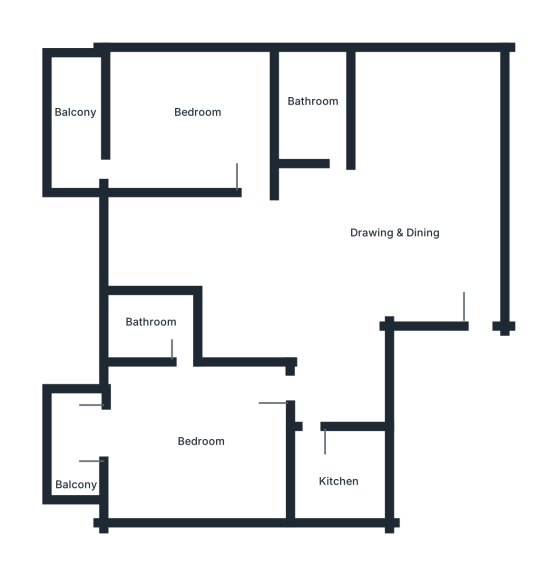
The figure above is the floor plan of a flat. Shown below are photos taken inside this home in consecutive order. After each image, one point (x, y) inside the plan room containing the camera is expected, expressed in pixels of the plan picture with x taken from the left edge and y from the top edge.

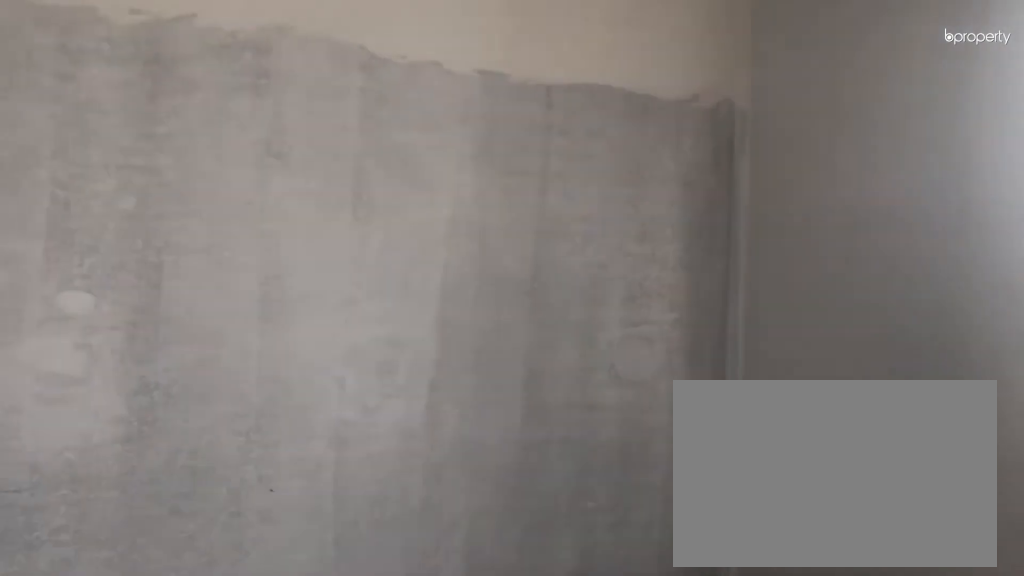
(196, 452)
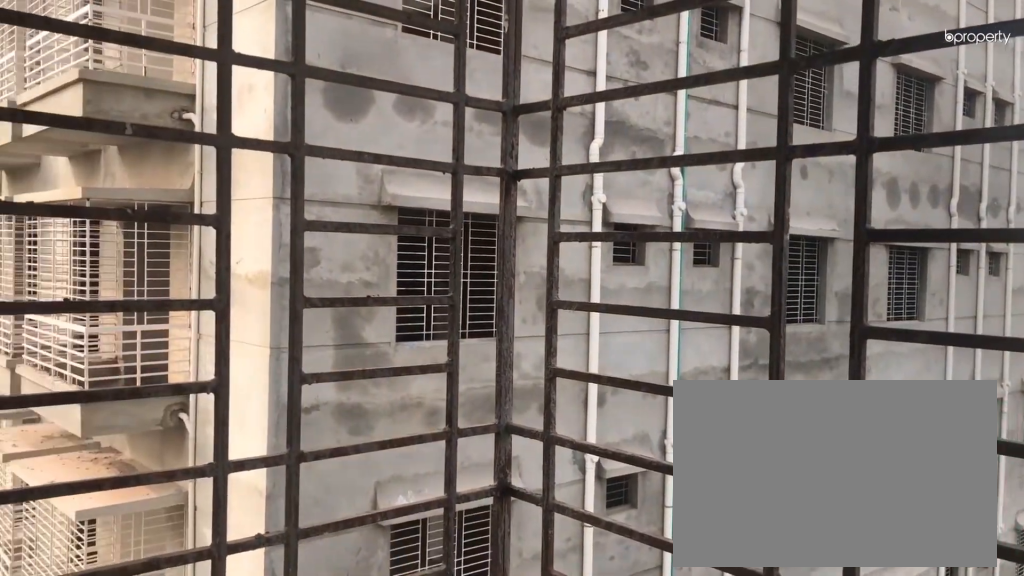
(77, 441)
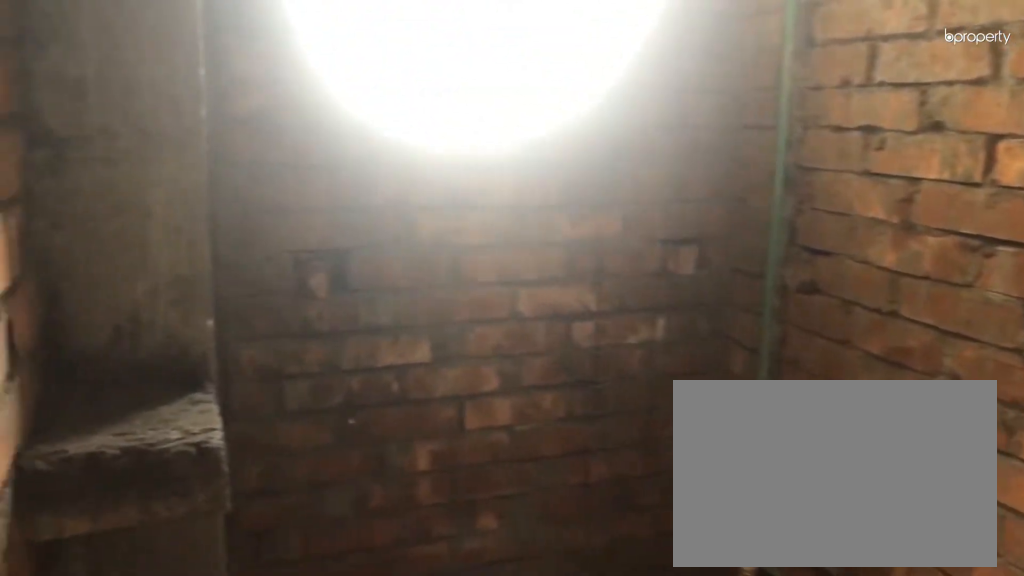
(148, 328)
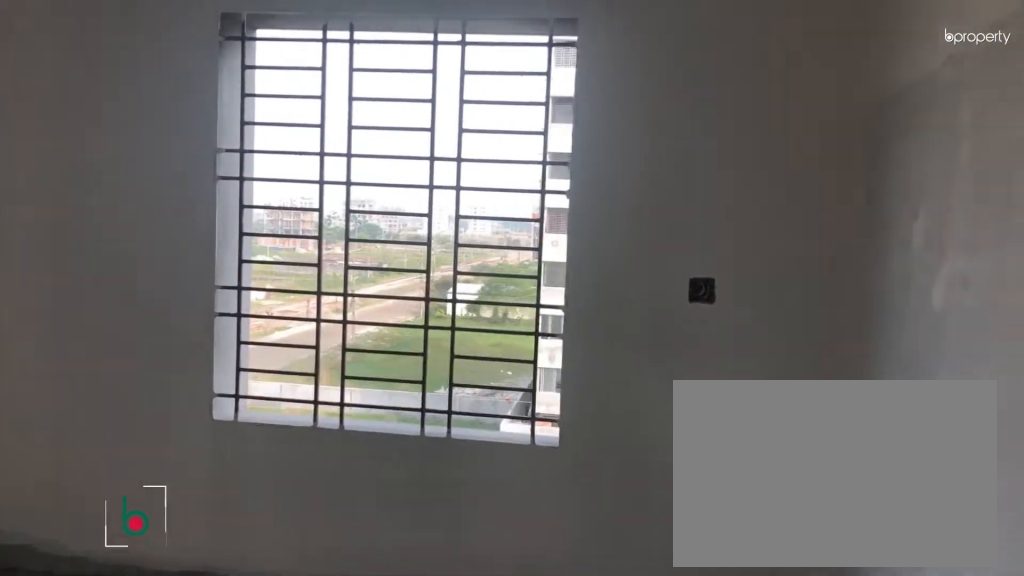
(183, 116)
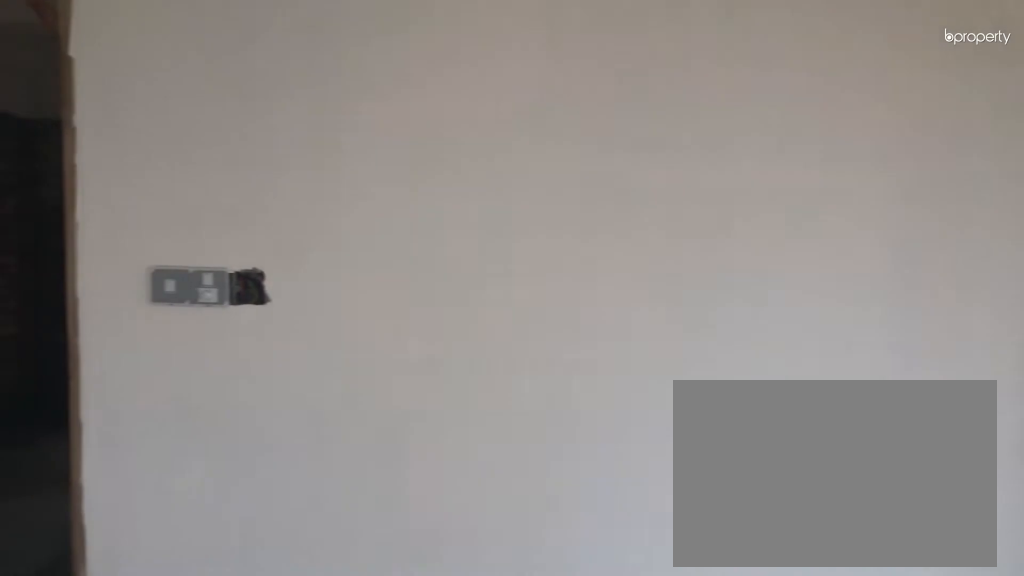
(184, 116)
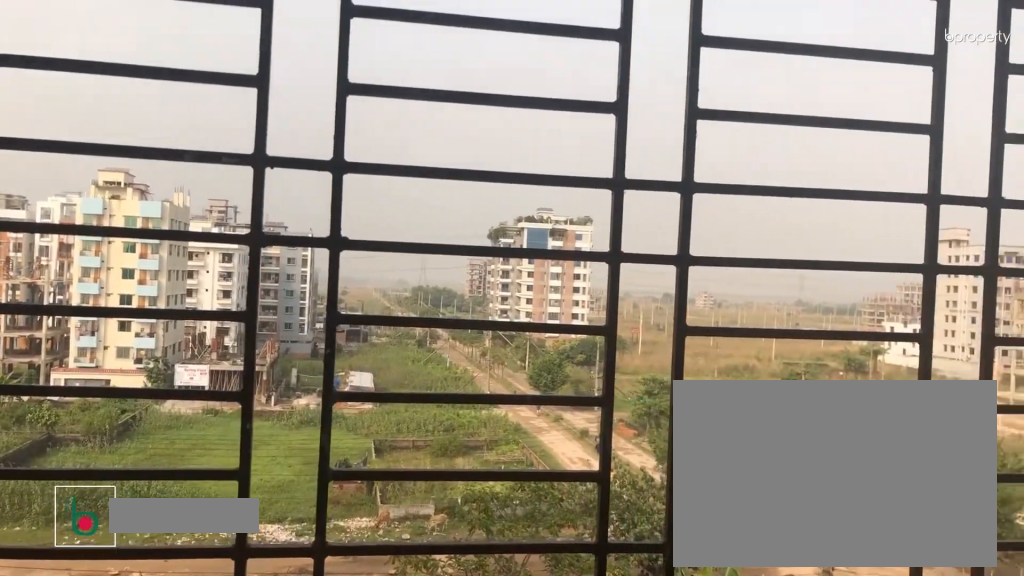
(73, 118)
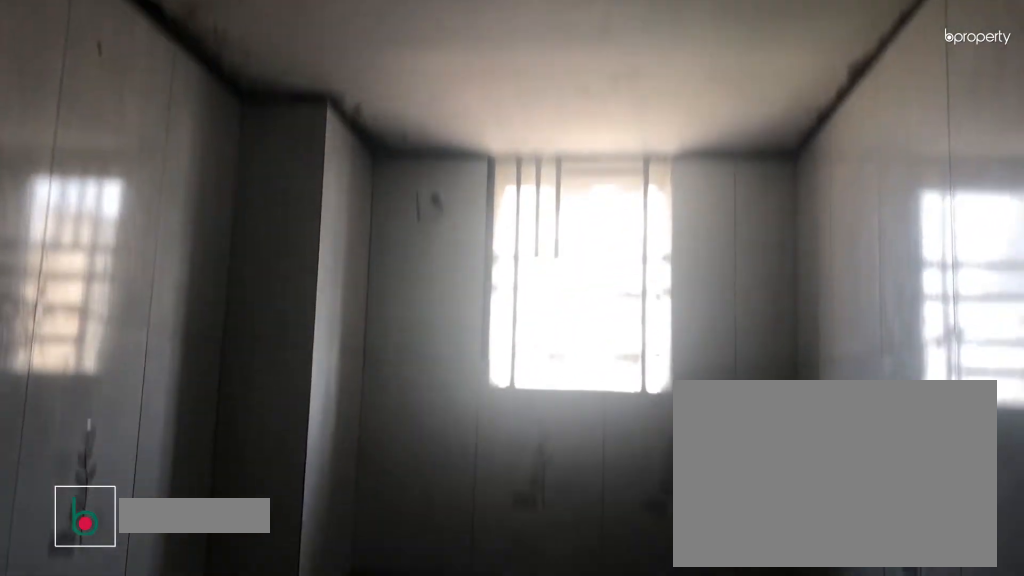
(309, 105)
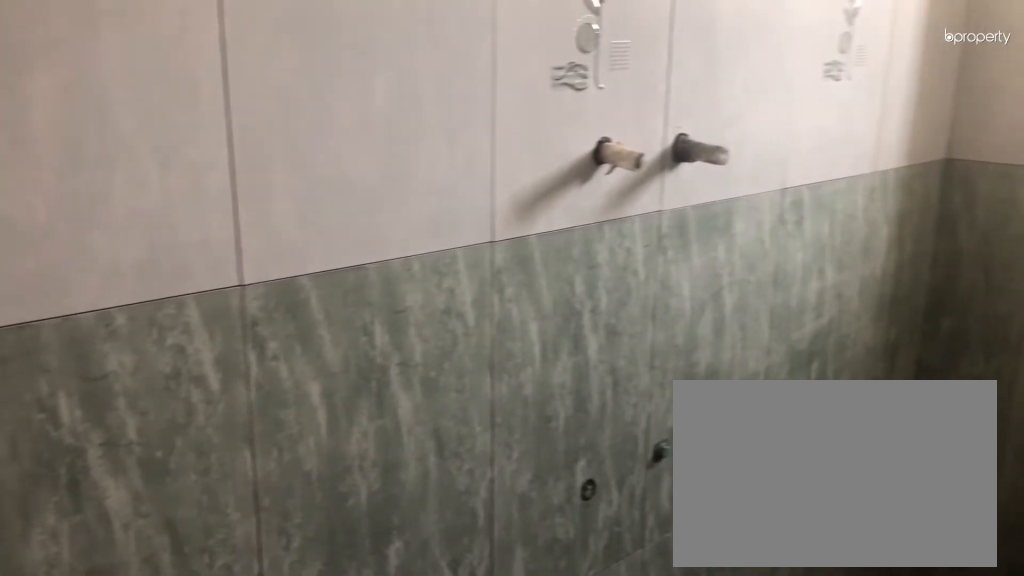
(309, 105)
